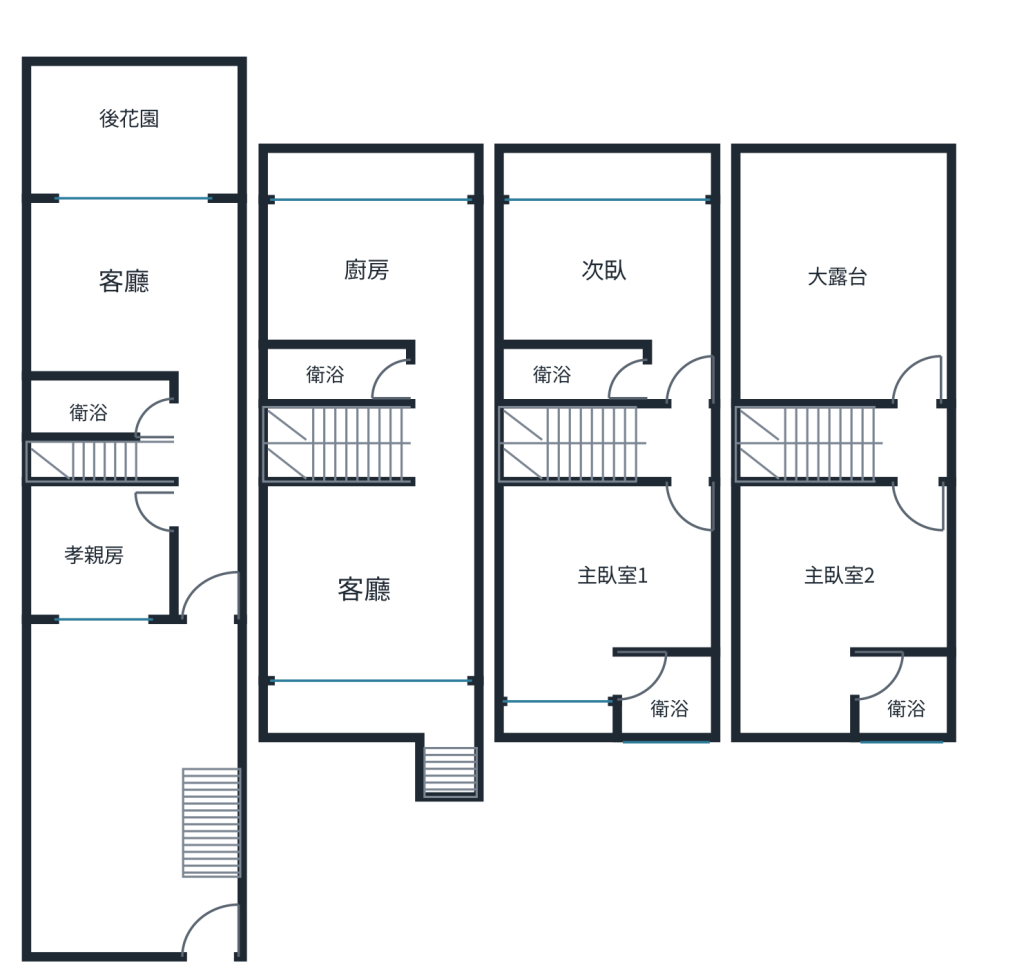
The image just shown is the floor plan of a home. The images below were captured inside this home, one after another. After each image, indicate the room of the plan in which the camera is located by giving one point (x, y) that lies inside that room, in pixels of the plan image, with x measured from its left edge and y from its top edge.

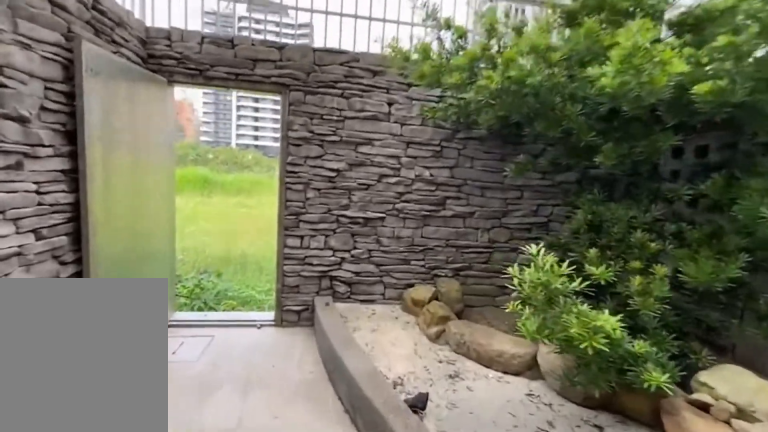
(107, 159)
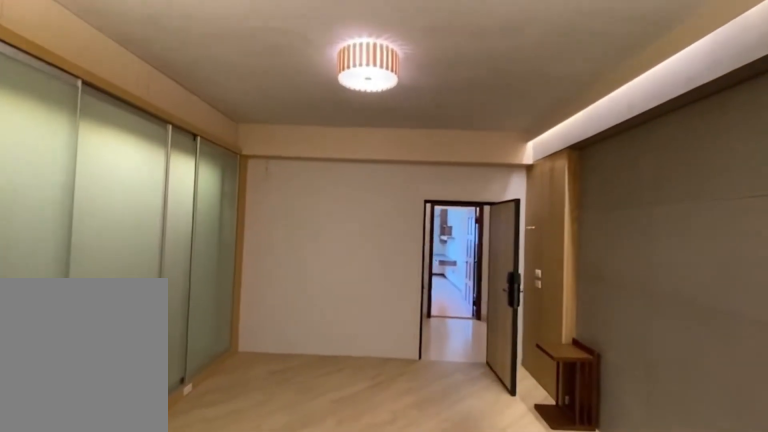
(613, 548)
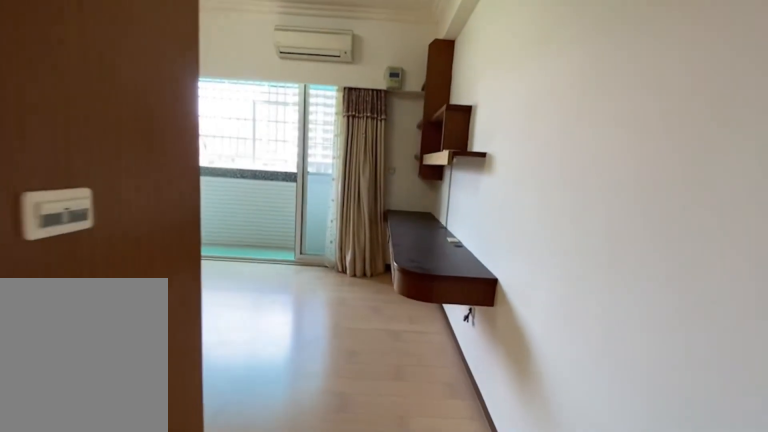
(588, 304)
